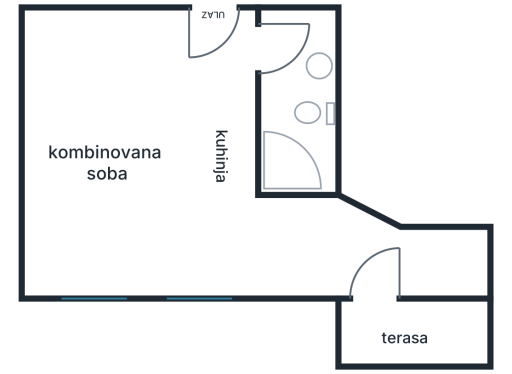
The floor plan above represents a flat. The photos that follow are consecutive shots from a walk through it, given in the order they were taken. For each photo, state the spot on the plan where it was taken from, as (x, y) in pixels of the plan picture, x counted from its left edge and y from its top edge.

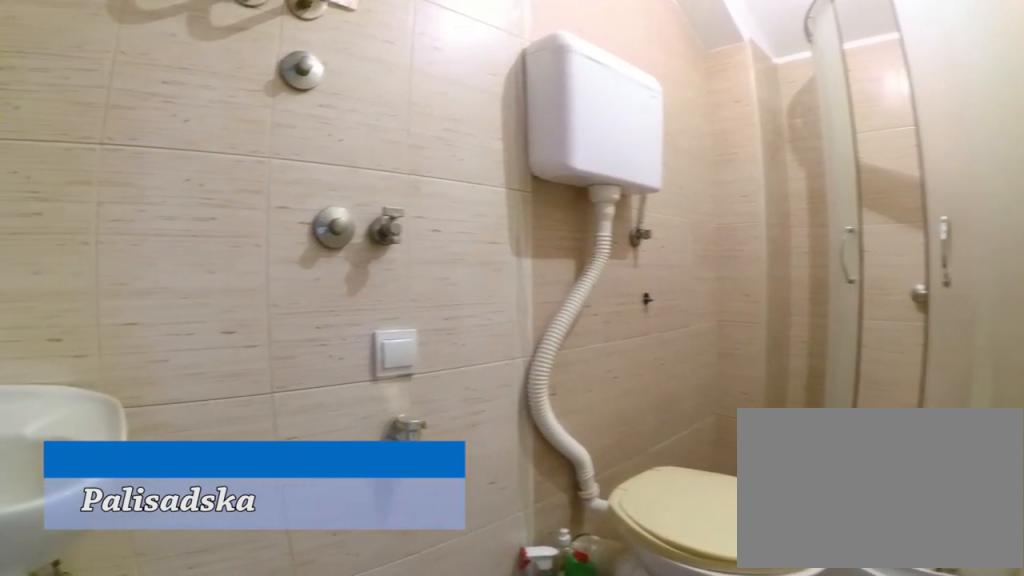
(260, 42)
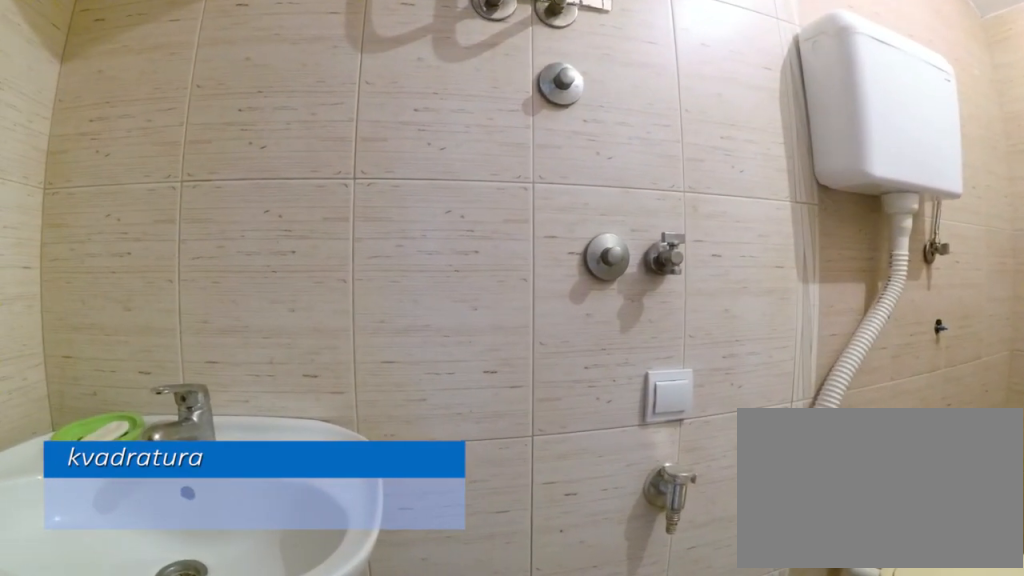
(260, 51)
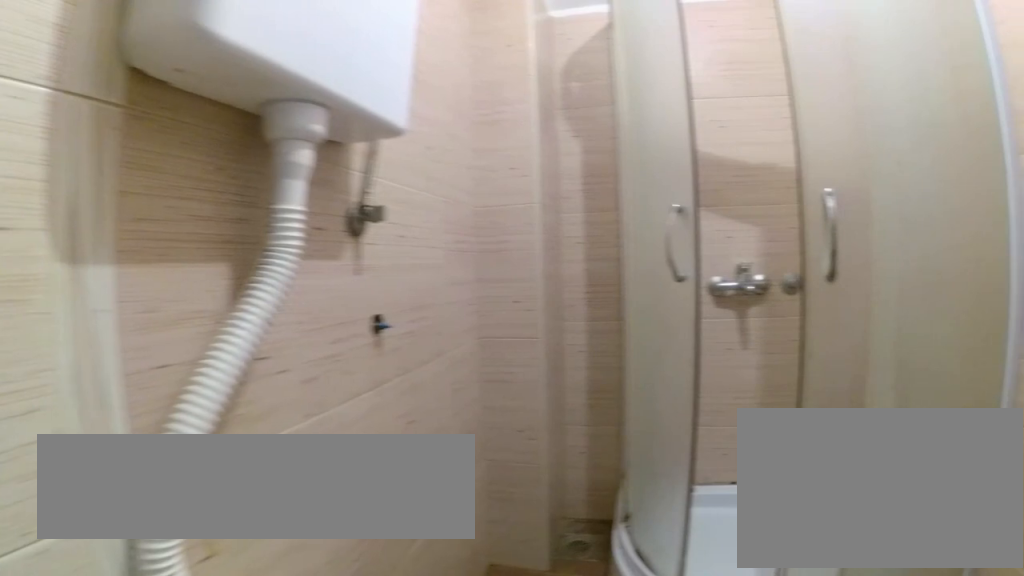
(289, 59)
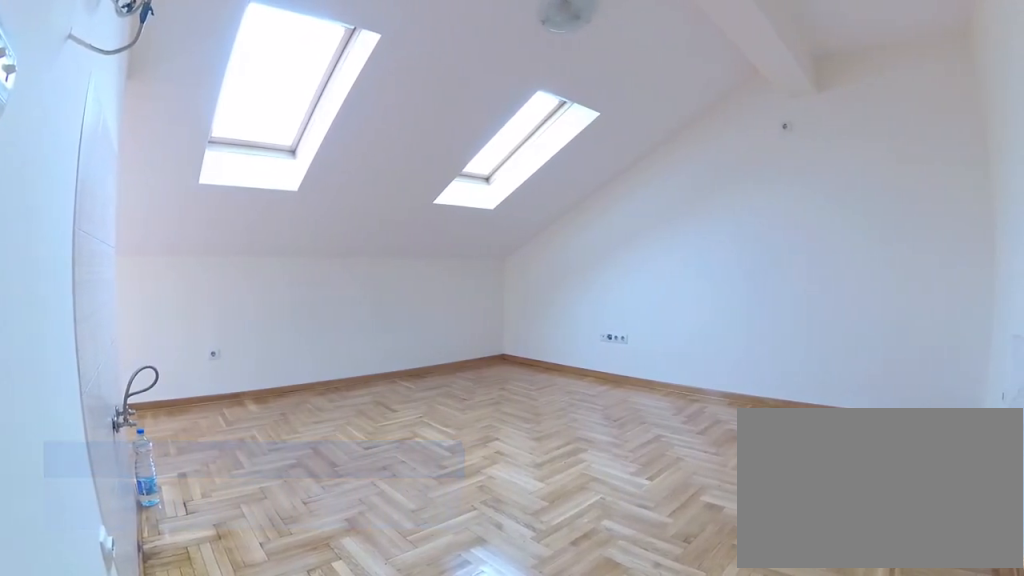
(255, 30)
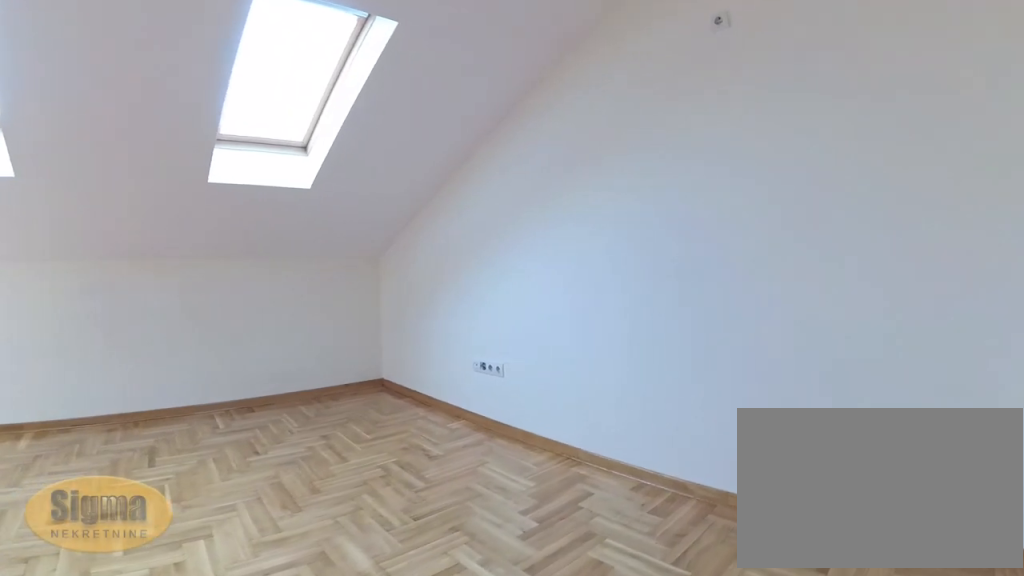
(147, 58)
